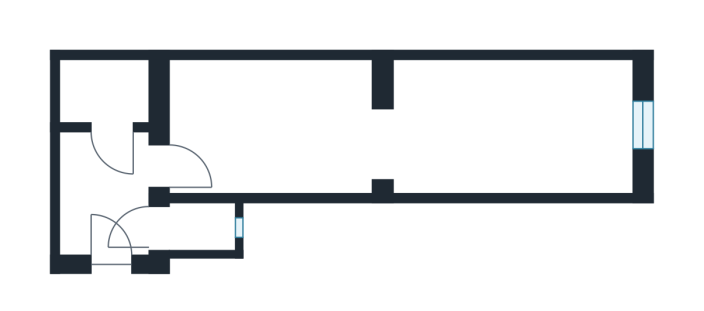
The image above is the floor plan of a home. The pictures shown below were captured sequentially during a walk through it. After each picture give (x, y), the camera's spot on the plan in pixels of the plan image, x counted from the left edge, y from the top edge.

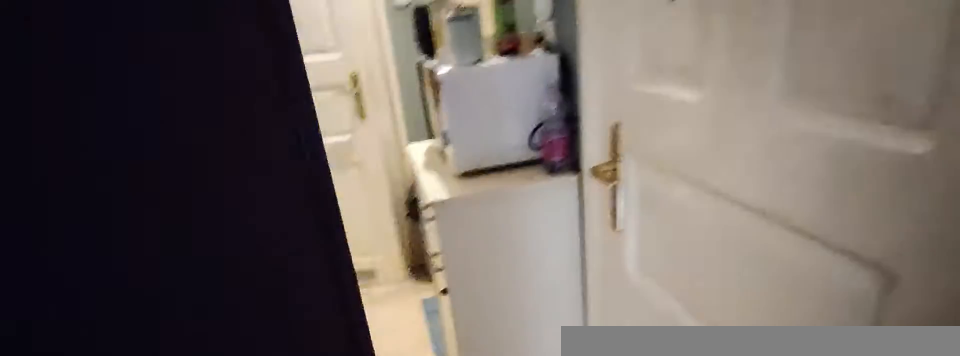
(112, 243)
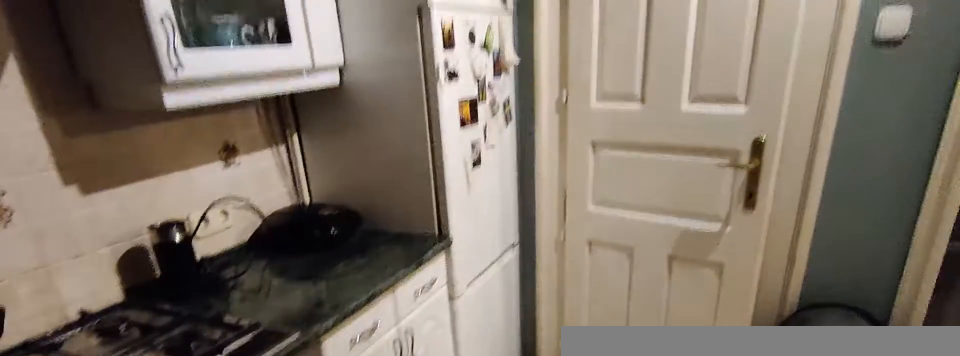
(112, 222)
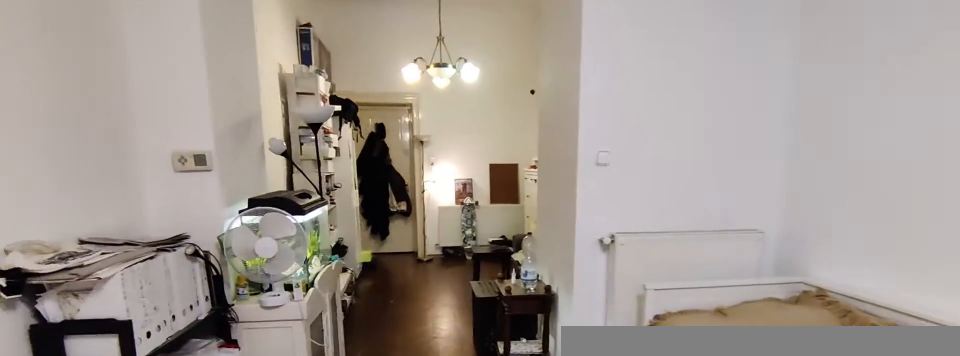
(524, 172)
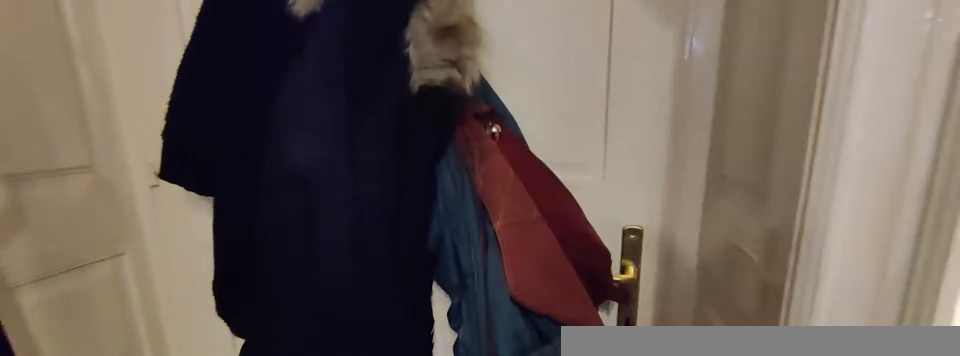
(249, 170)
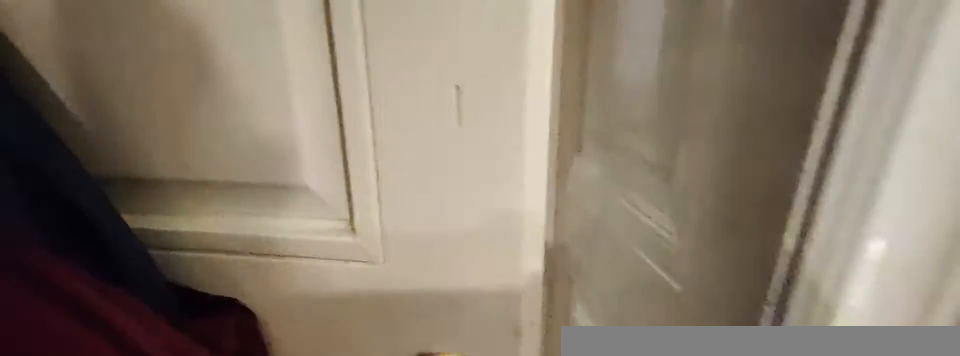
(163, 170)
